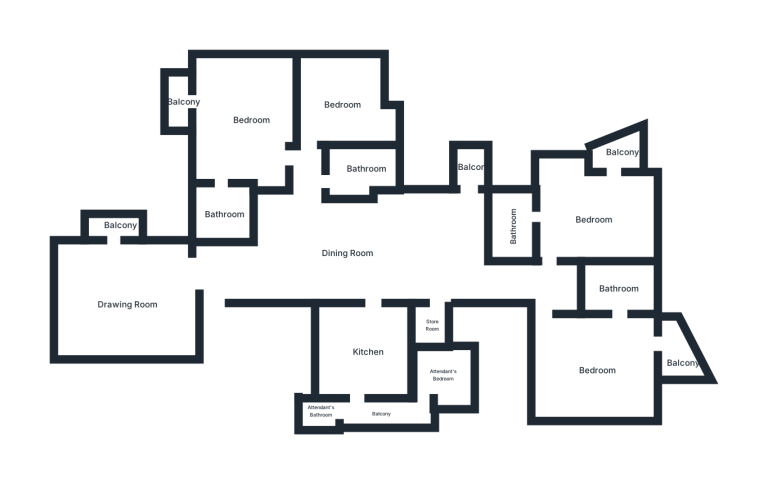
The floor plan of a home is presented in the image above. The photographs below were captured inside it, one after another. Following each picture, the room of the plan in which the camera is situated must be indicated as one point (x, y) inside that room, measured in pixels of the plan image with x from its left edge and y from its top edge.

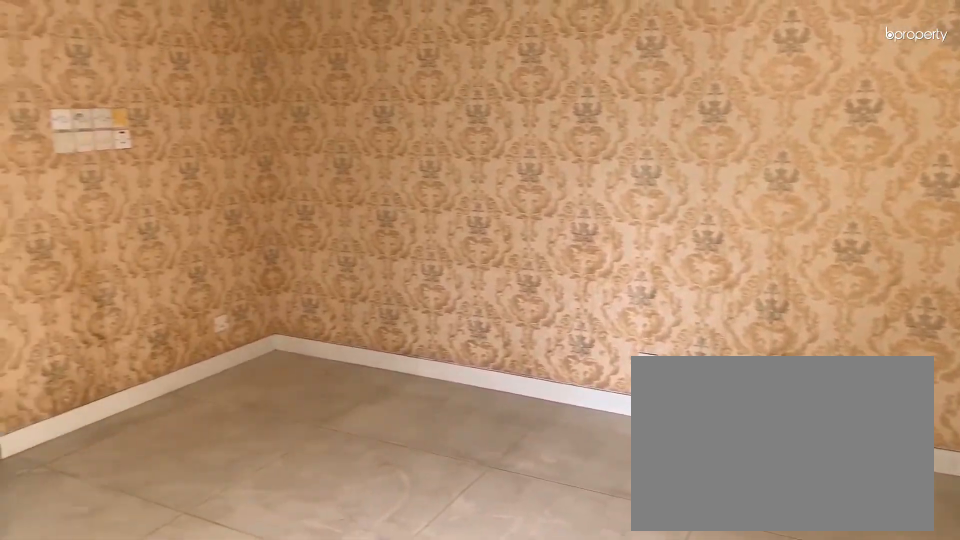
(124, 309)
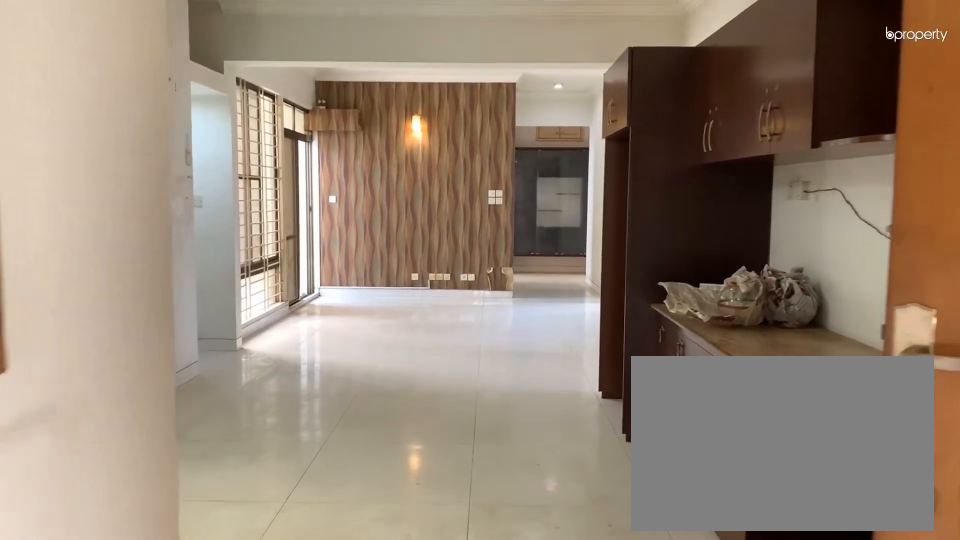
(347, 253)
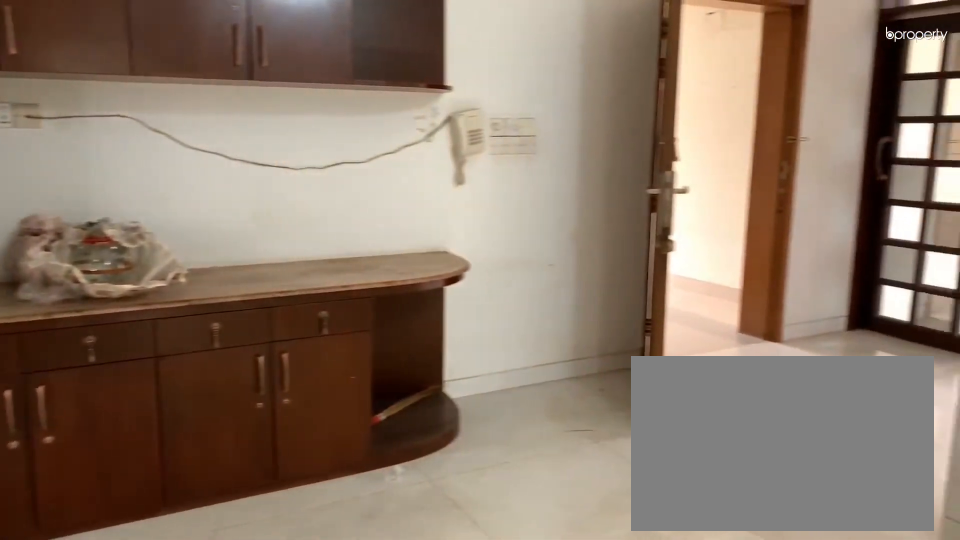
(347, 253)
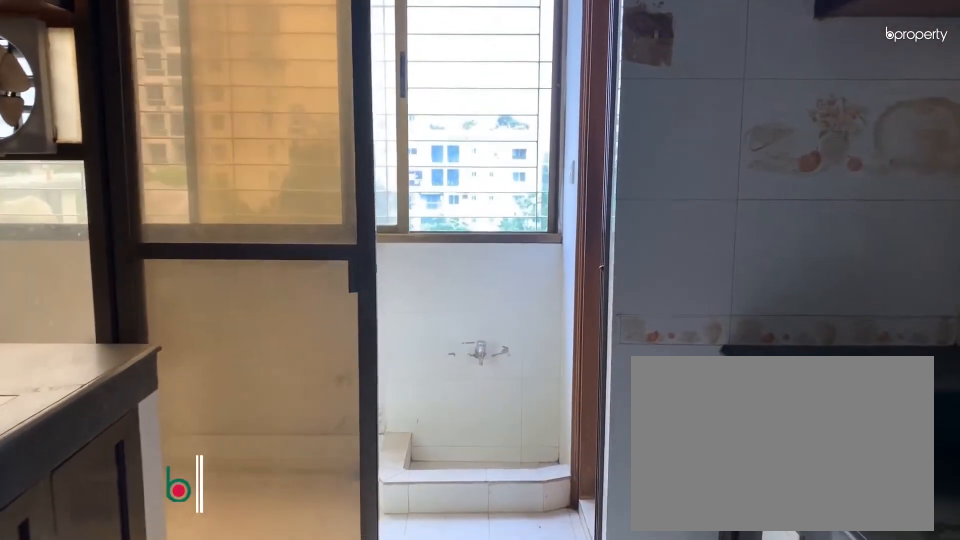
(371, 351)
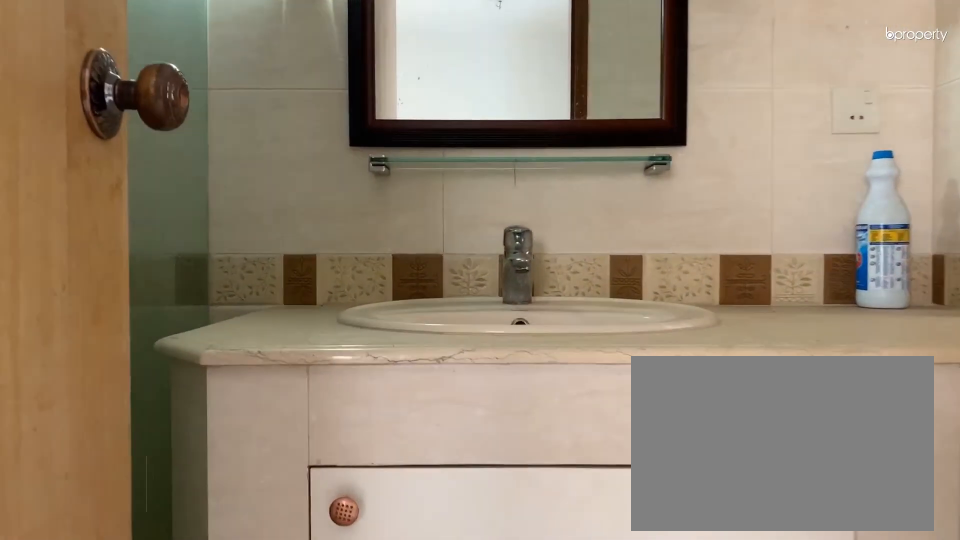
(620, 291)
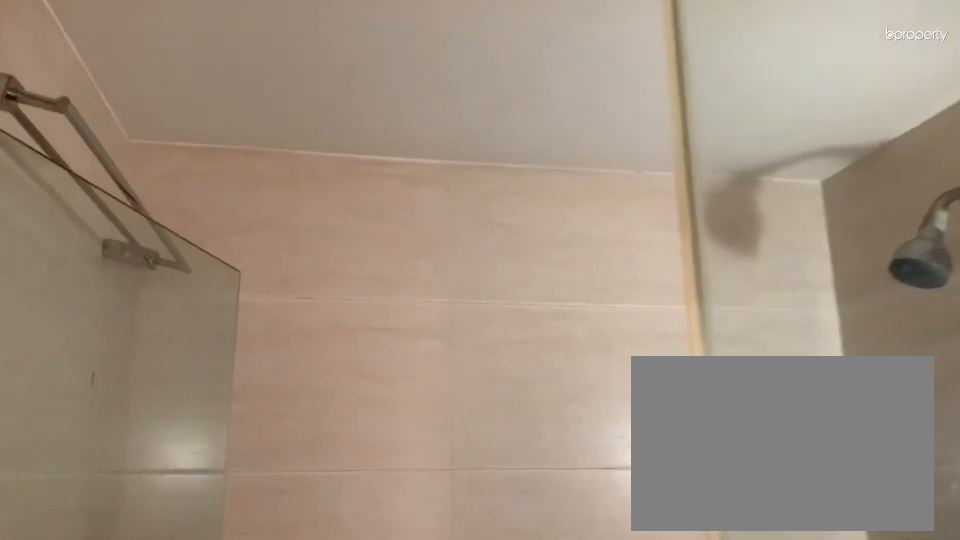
(620, 291)
